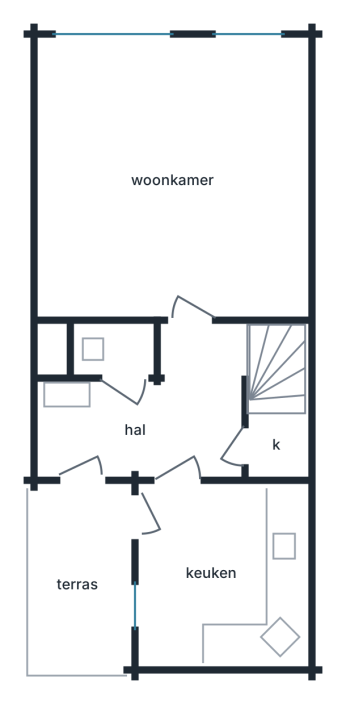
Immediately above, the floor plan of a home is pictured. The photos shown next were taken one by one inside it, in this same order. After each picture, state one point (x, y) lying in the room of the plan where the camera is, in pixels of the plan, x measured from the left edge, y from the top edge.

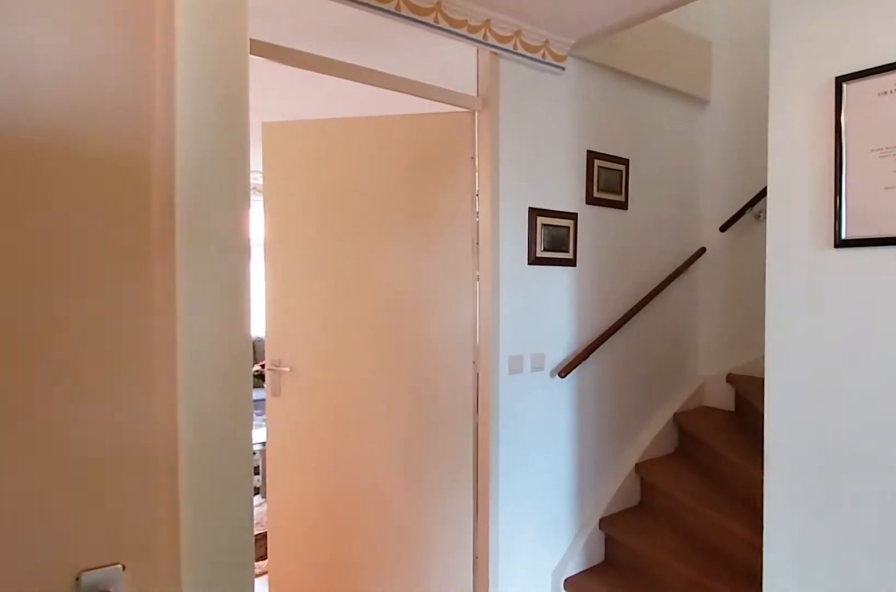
(160, 413)
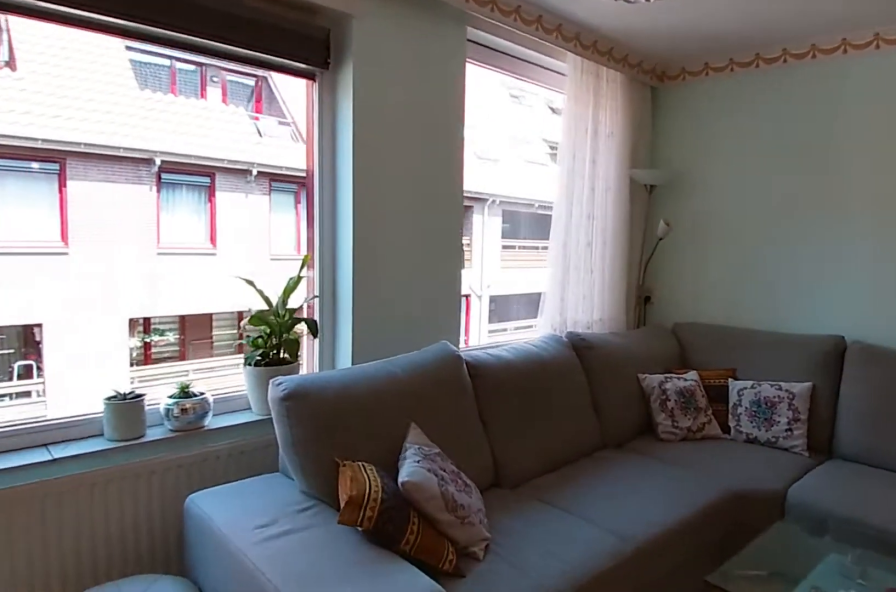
(173, 179)
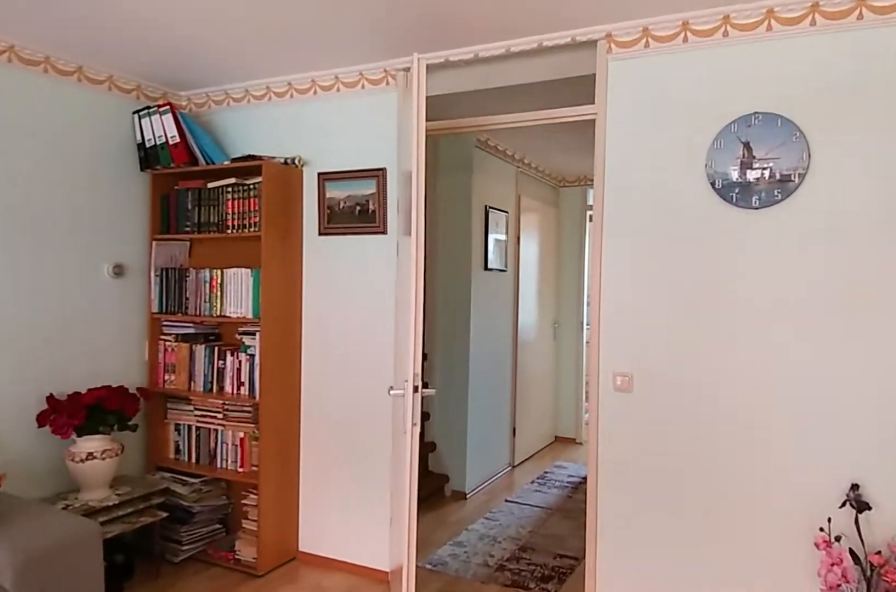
(173, 179)
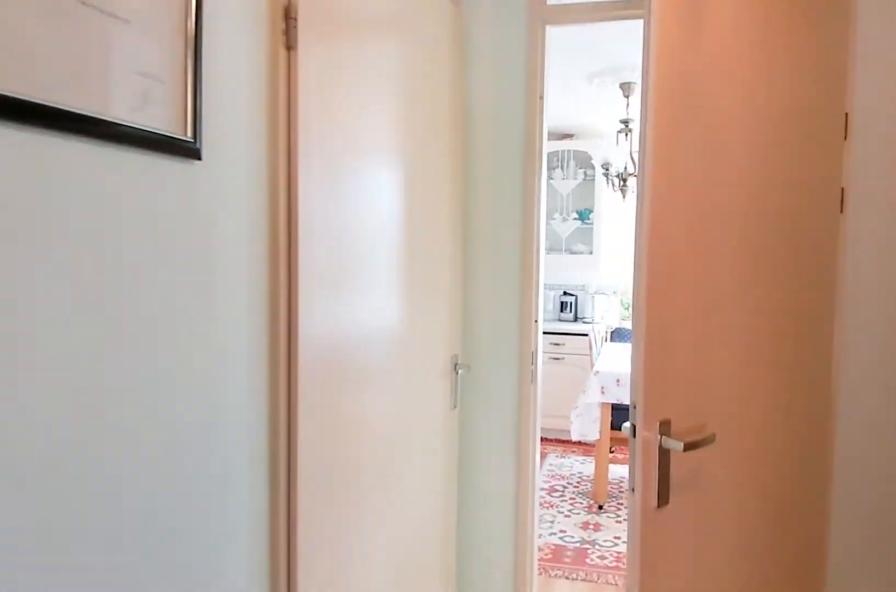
(160, 413)
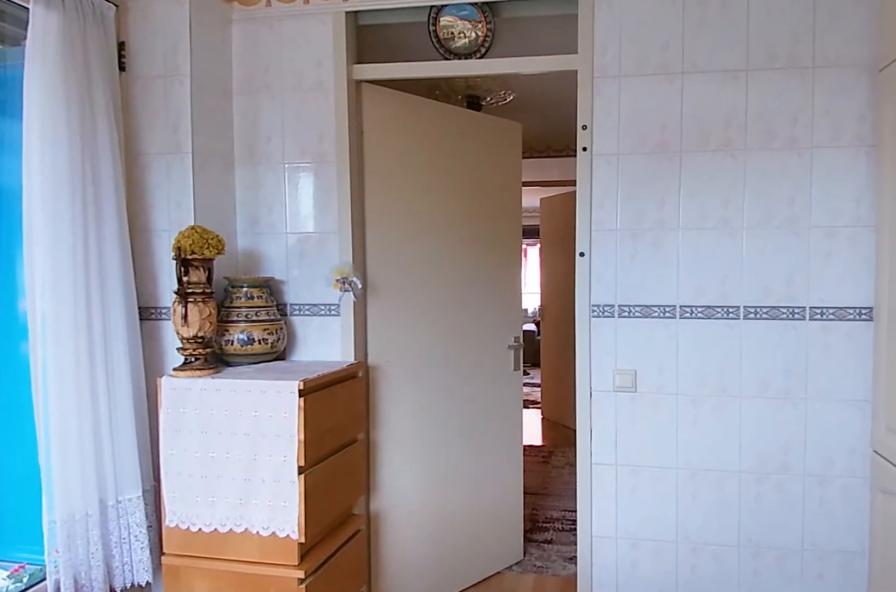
(222, 574)
